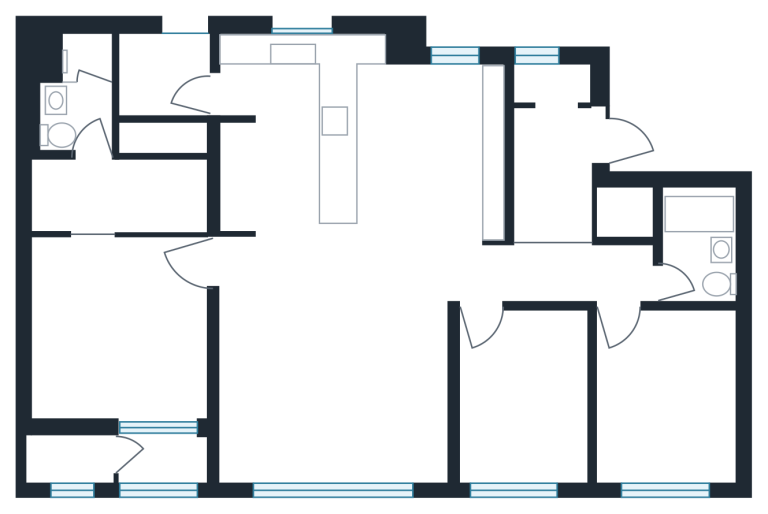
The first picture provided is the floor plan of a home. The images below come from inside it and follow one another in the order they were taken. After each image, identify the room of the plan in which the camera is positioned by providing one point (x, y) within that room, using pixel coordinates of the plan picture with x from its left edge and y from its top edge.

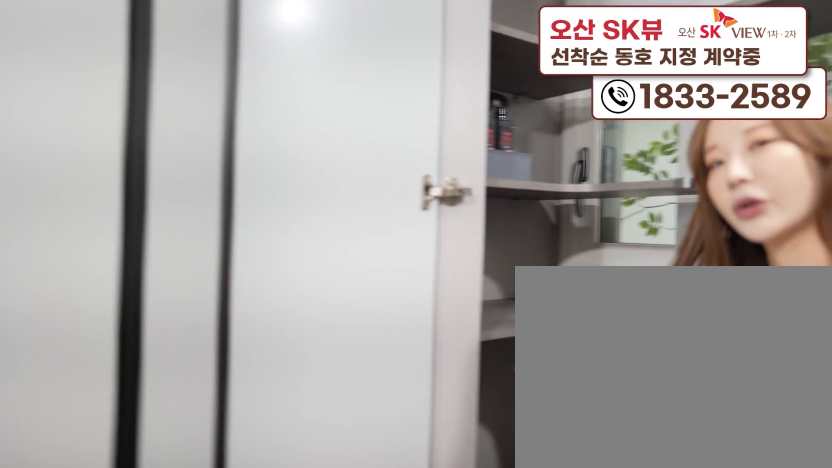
(559, 153)
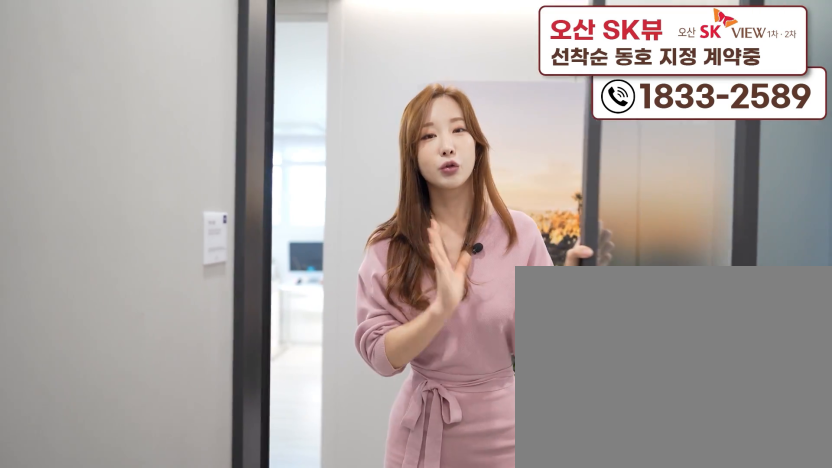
(559, 153)
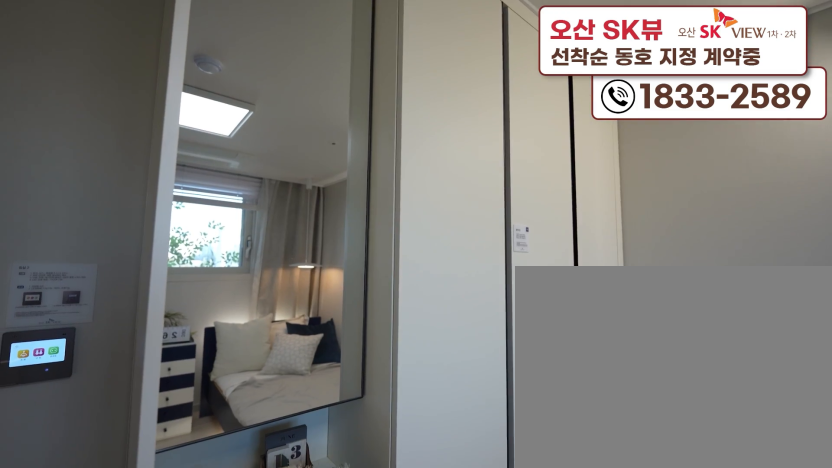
(659, 437)
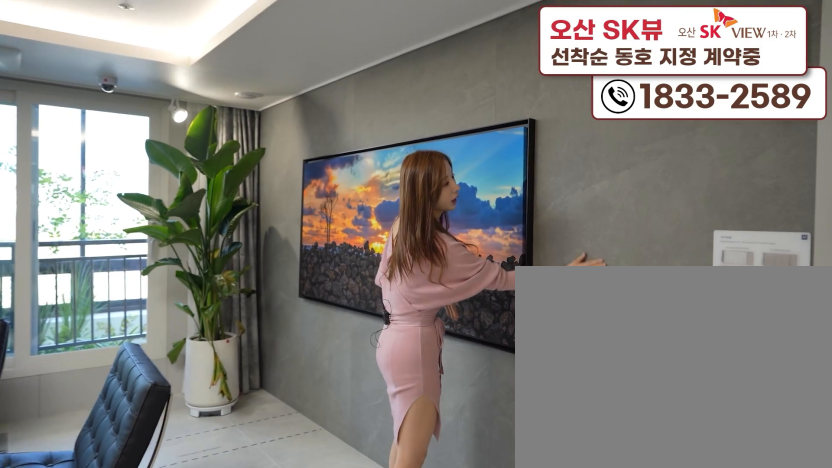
(337, 423)
